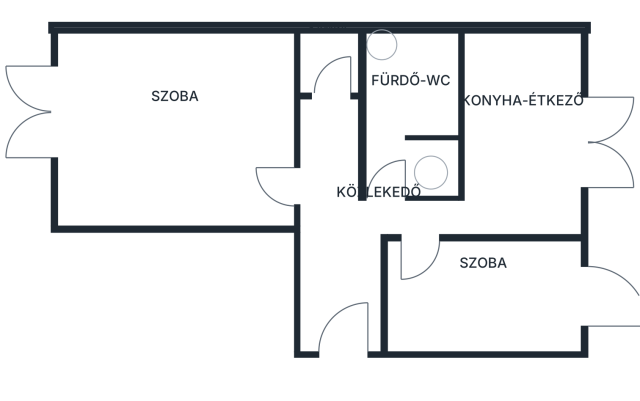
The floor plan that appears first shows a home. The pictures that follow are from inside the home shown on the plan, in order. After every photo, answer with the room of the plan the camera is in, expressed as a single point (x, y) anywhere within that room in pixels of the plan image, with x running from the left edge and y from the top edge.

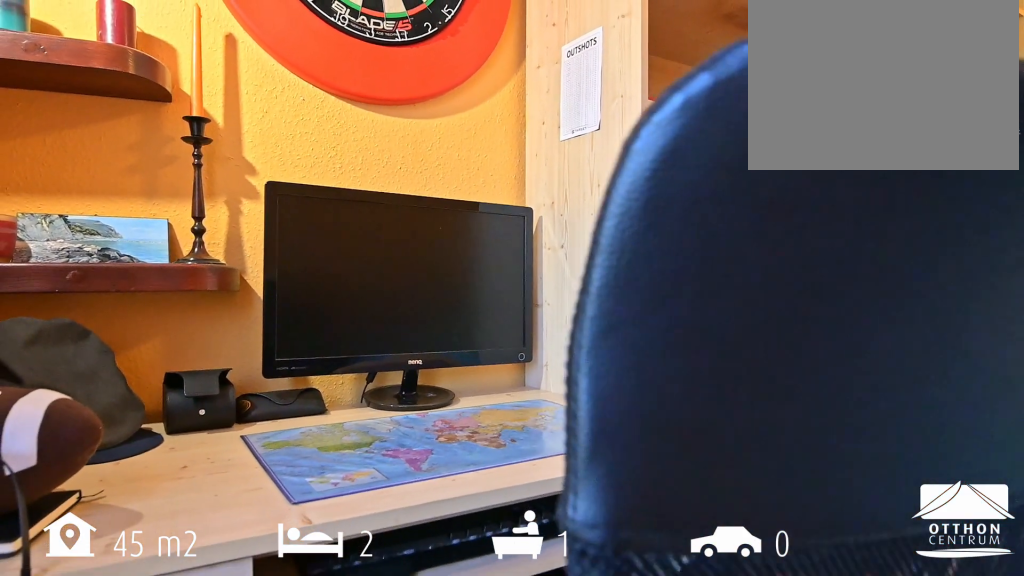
(183, 130)
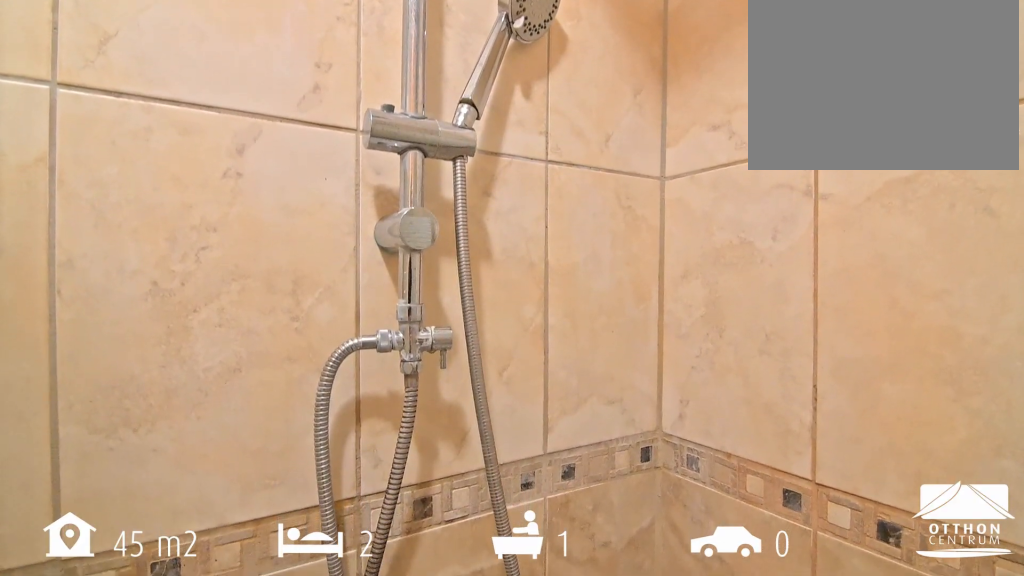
(408, 119)
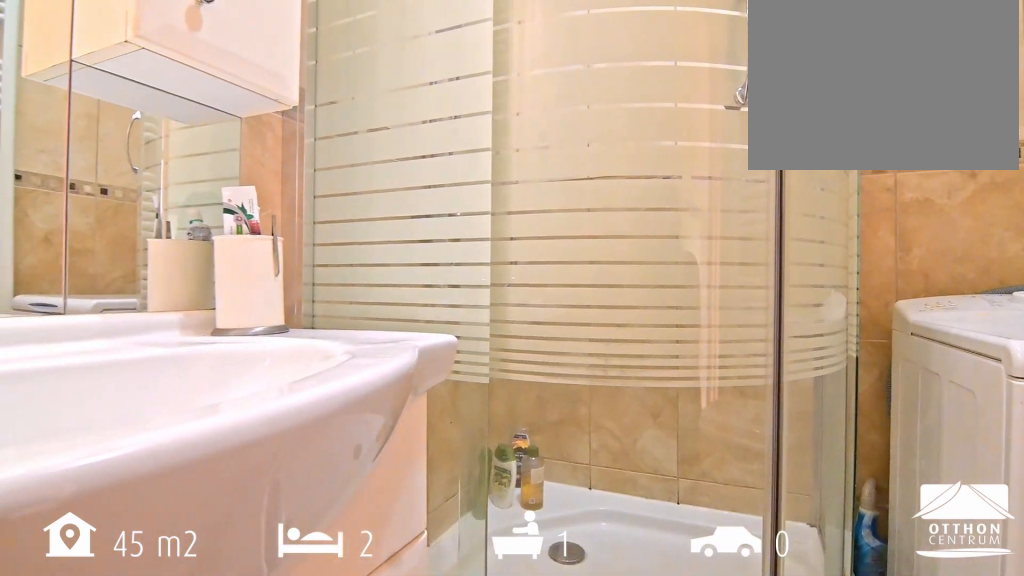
(408, 119)
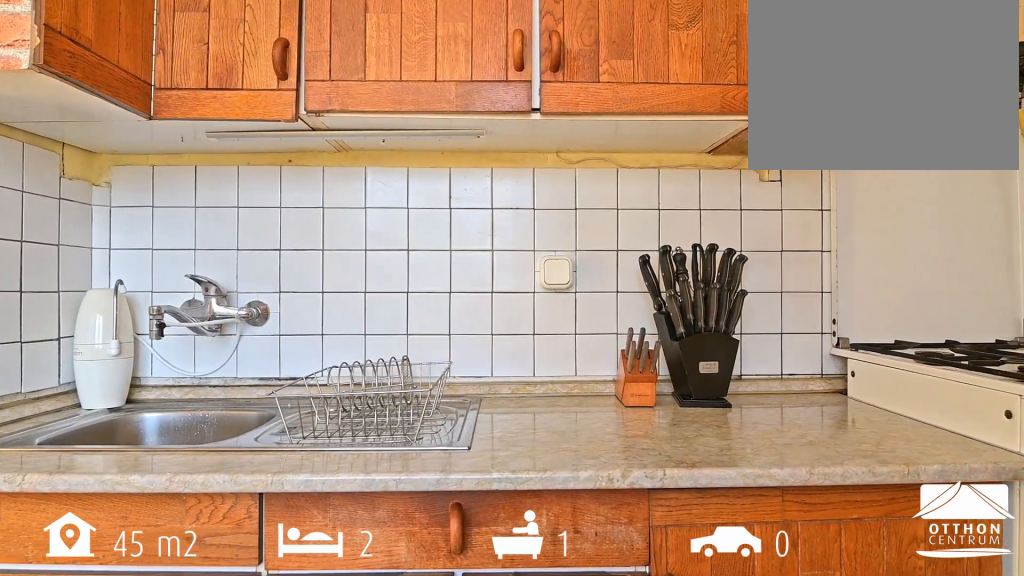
(517, 141)
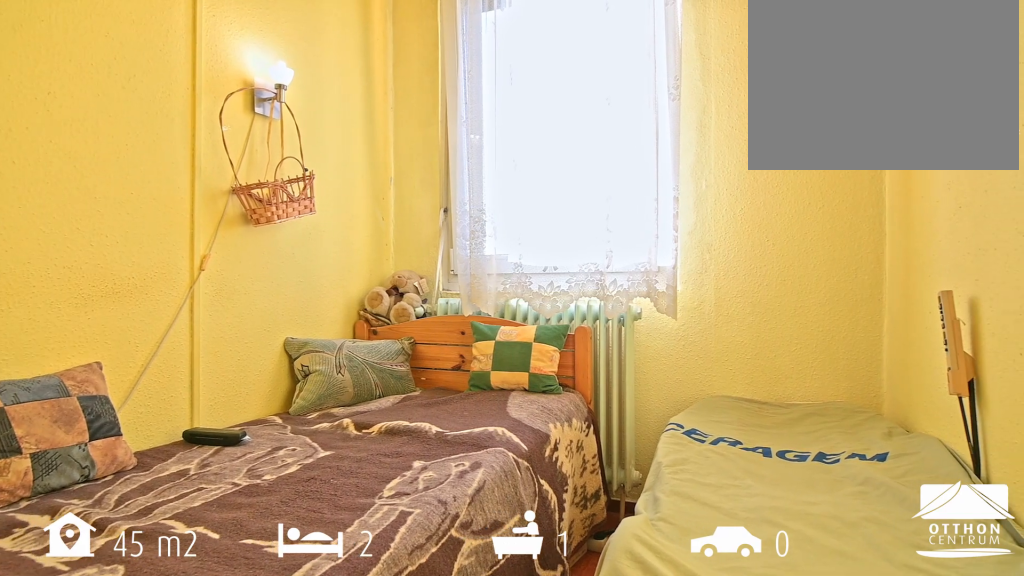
(473, 297)
